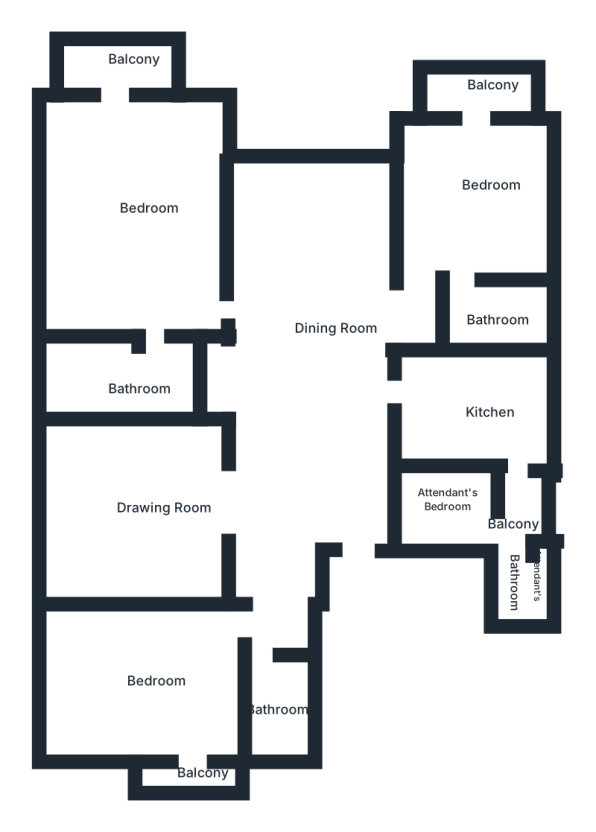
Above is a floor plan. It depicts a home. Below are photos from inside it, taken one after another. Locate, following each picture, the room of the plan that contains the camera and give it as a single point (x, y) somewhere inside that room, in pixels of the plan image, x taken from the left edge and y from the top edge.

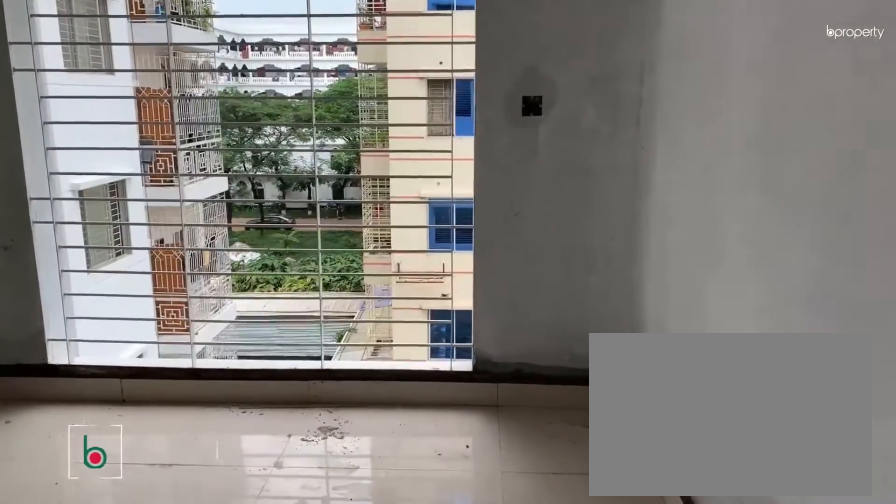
(165, 670)
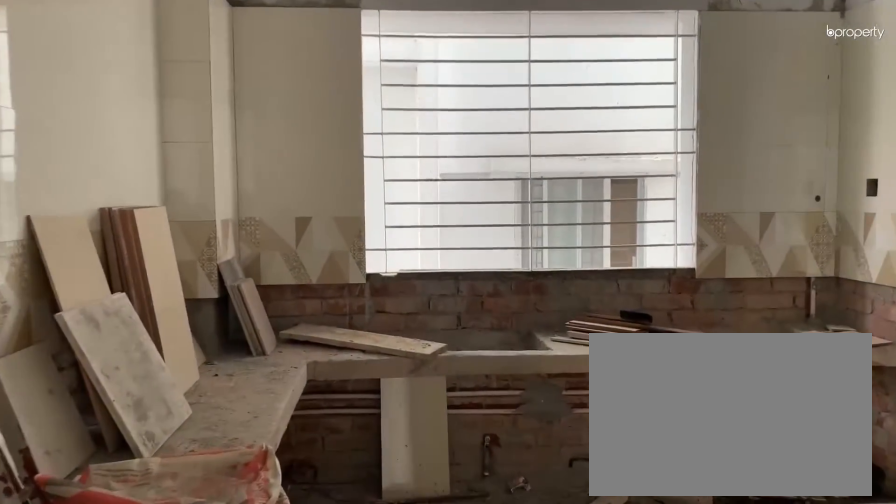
(479, 398)
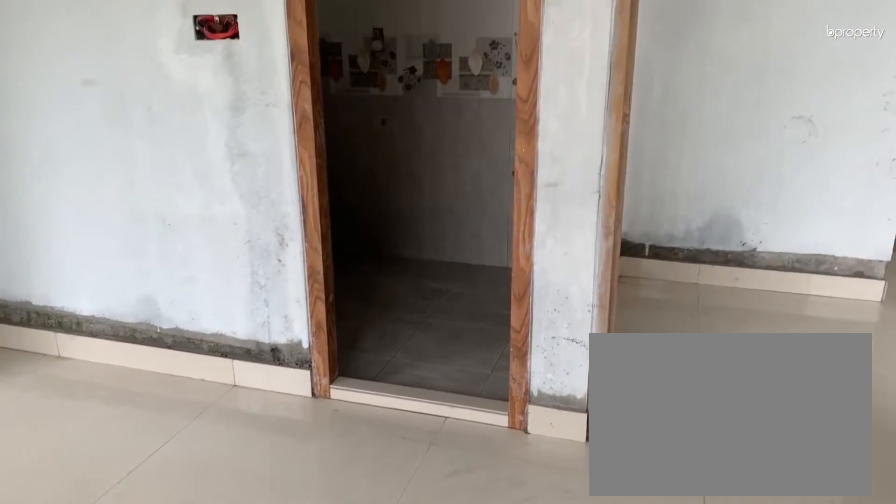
(477, 208)
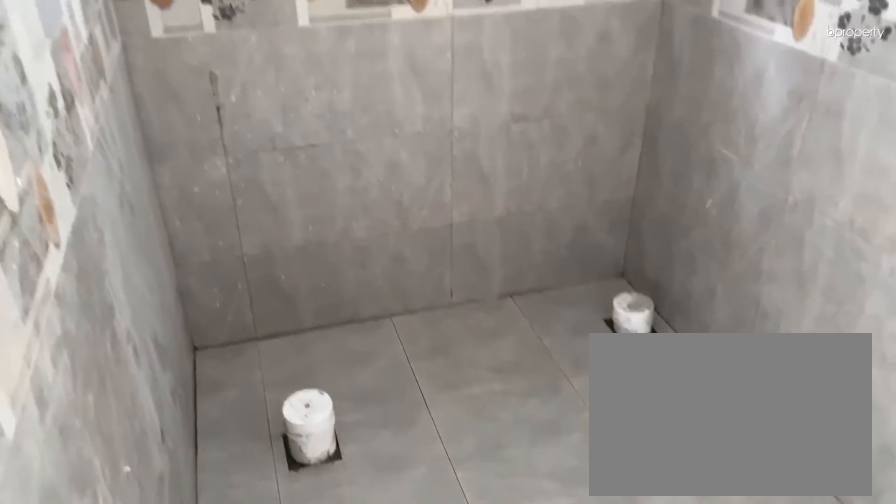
(489, 316)
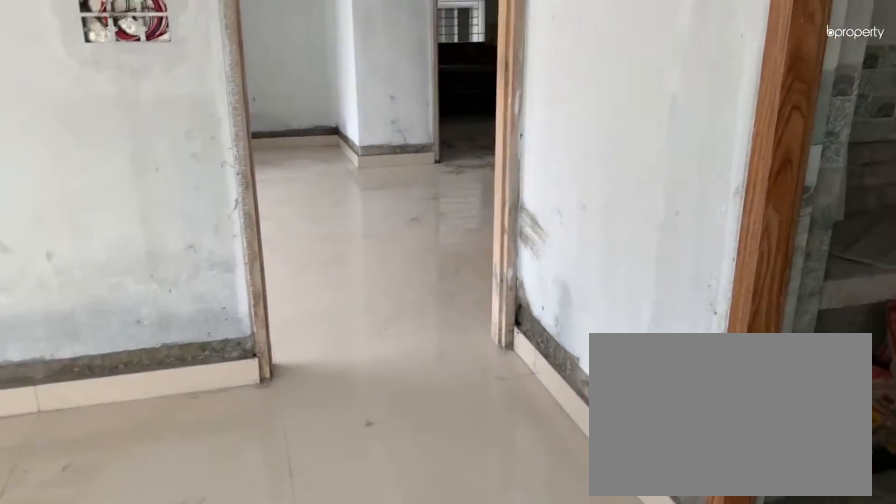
(149, 233)
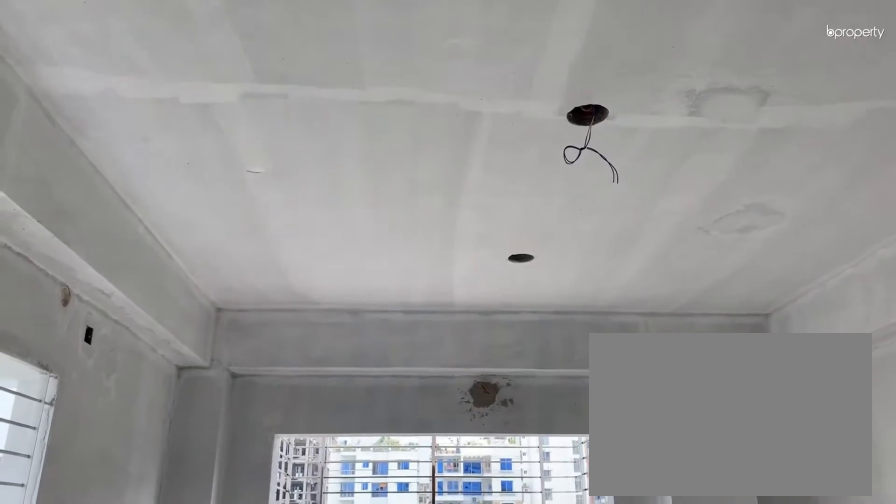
(149, 233)
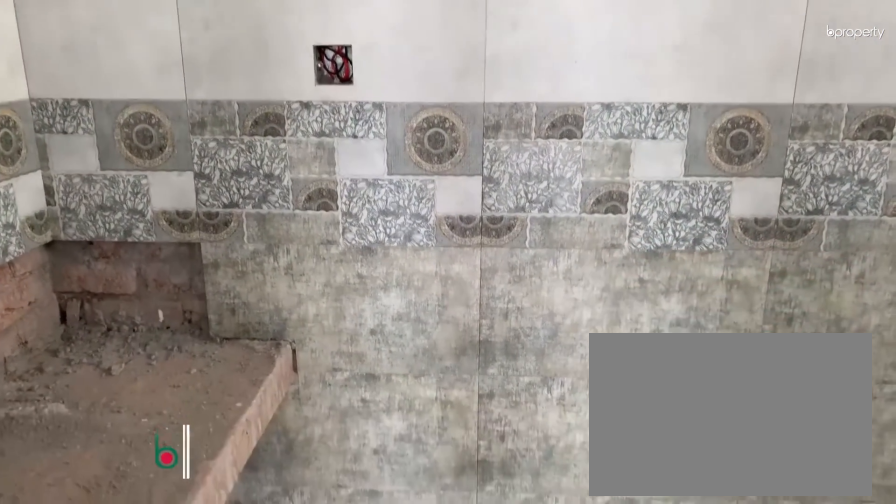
(122, 381)
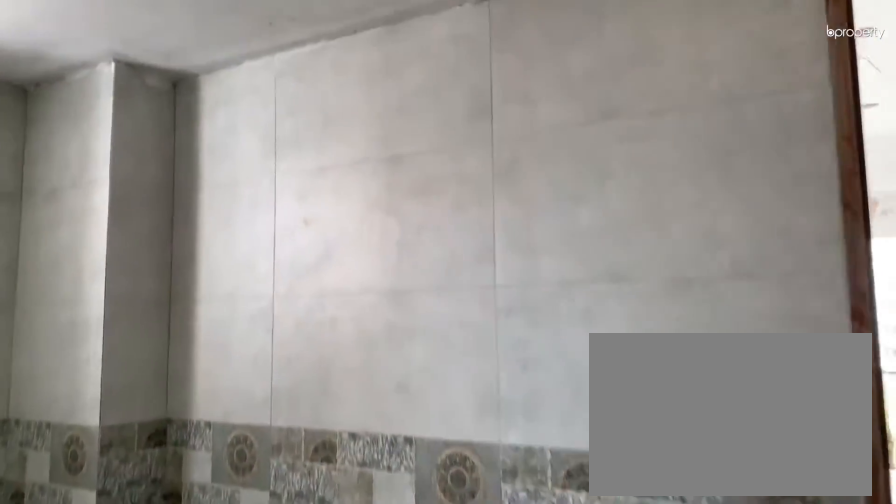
(122, 381)
